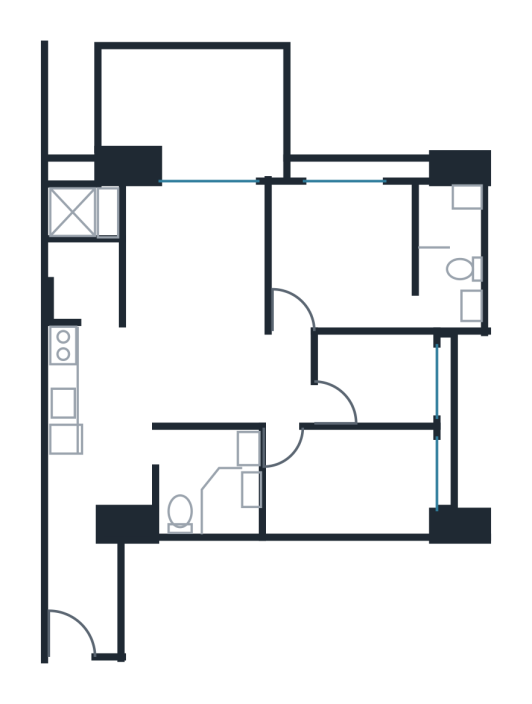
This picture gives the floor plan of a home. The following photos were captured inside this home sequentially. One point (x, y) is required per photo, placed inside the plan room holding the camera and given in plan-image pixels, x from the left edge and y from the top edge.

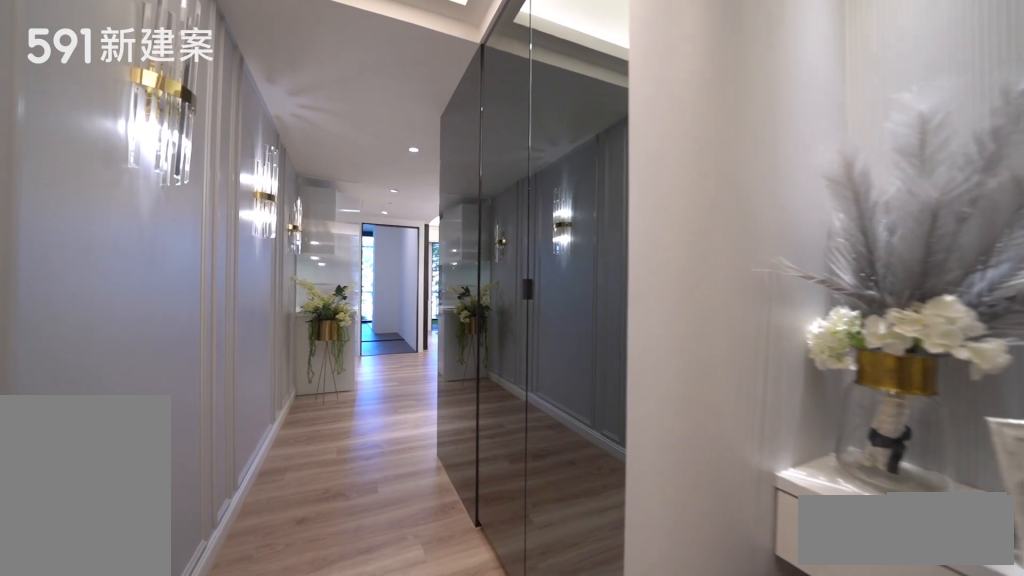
(86, 583)
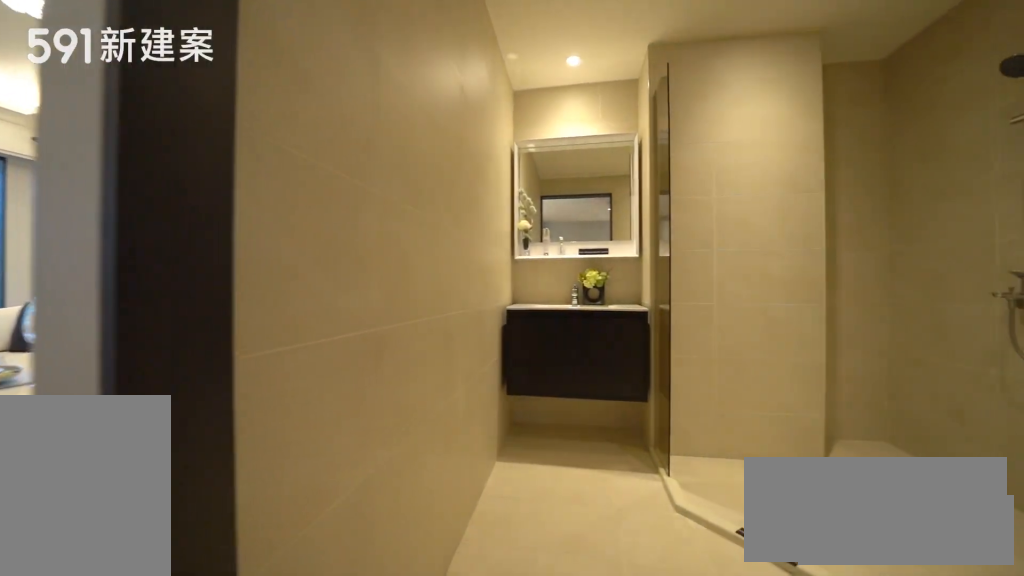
(210, 482)
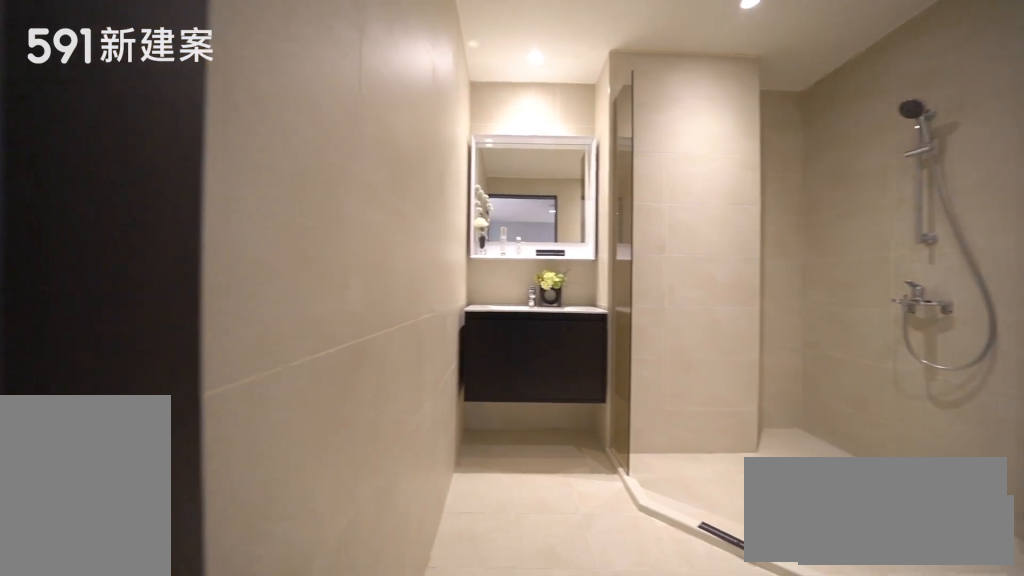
(210, 482)
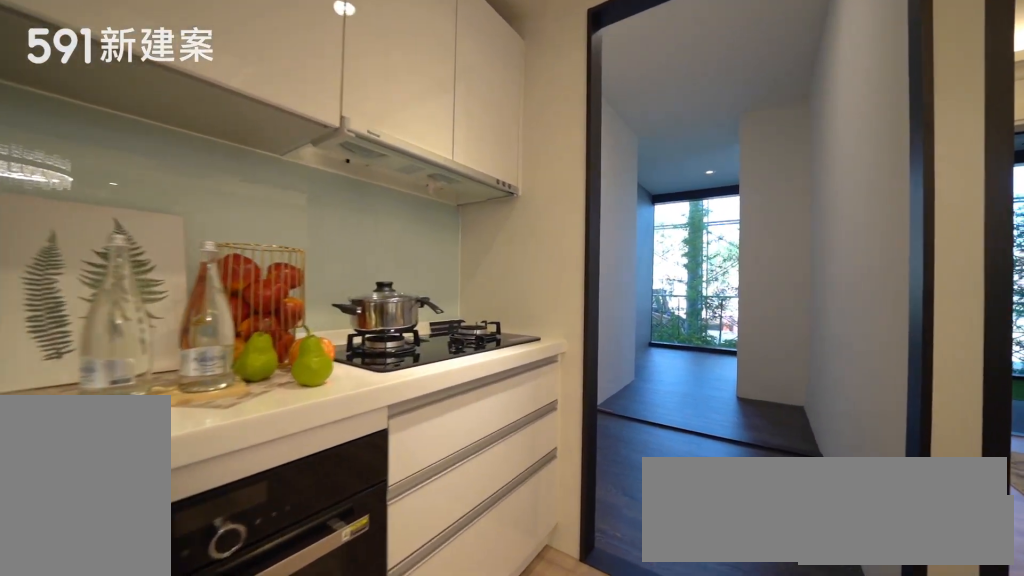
(83, 401)
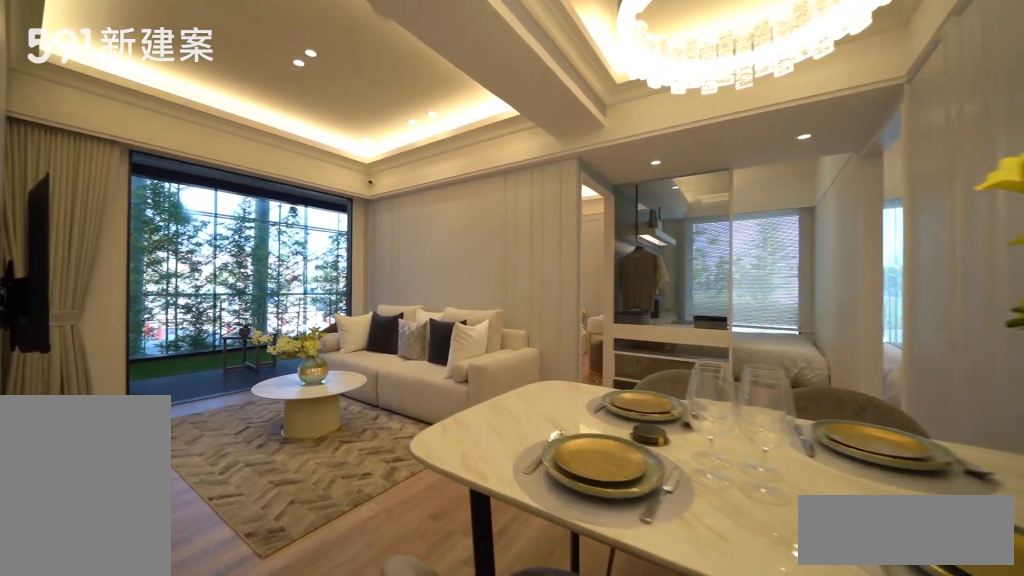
(208, 375)
